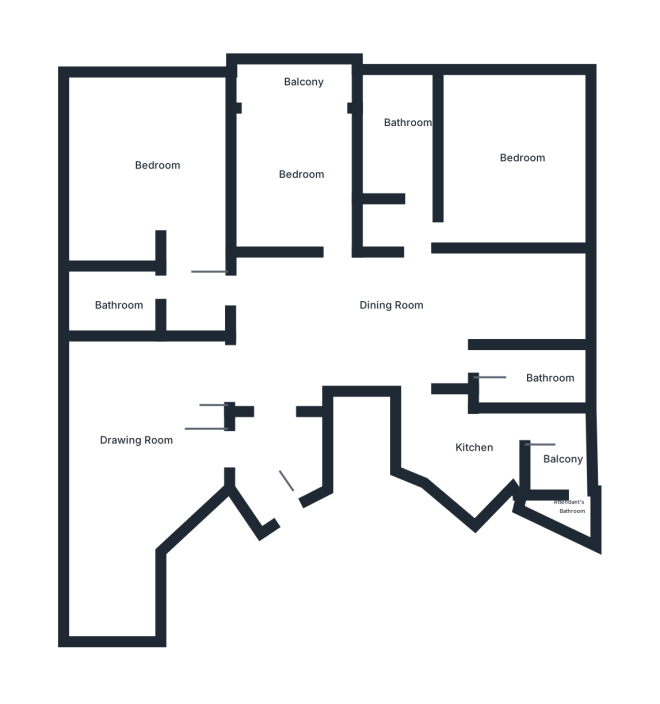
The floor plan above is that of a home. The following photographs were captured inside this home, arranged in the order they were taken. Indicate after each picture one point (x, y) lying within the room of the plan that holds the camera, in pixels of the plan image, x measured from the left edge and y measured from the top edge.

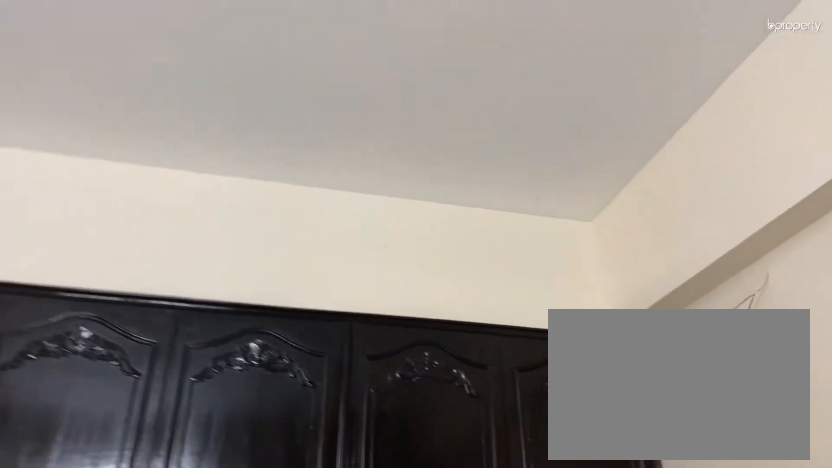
(158, 161)
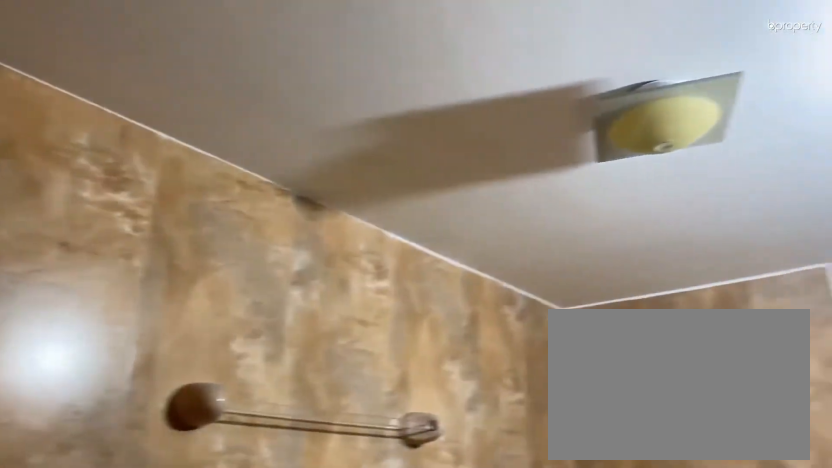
(119, 297)
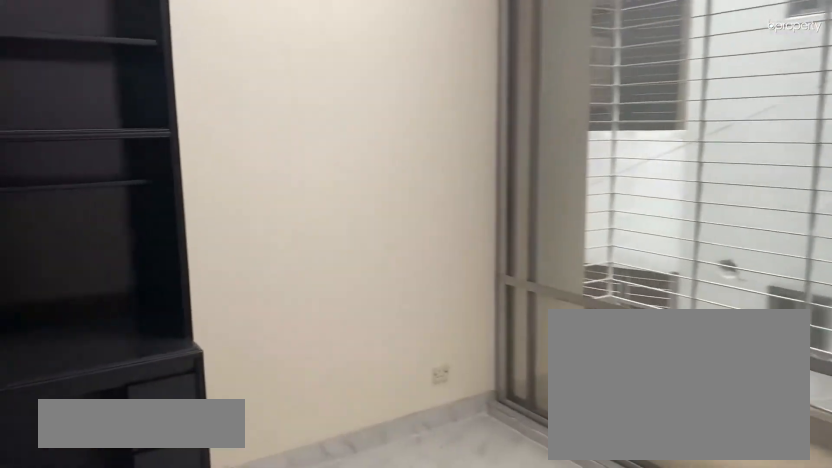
(295, 148)
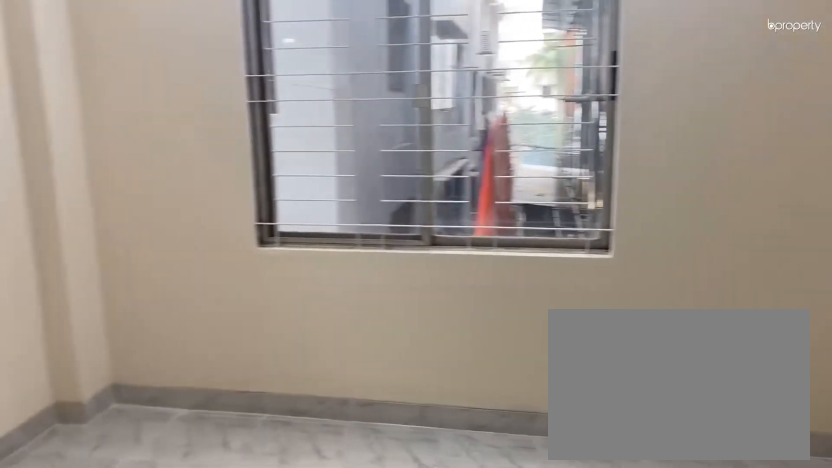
(505, 181)
